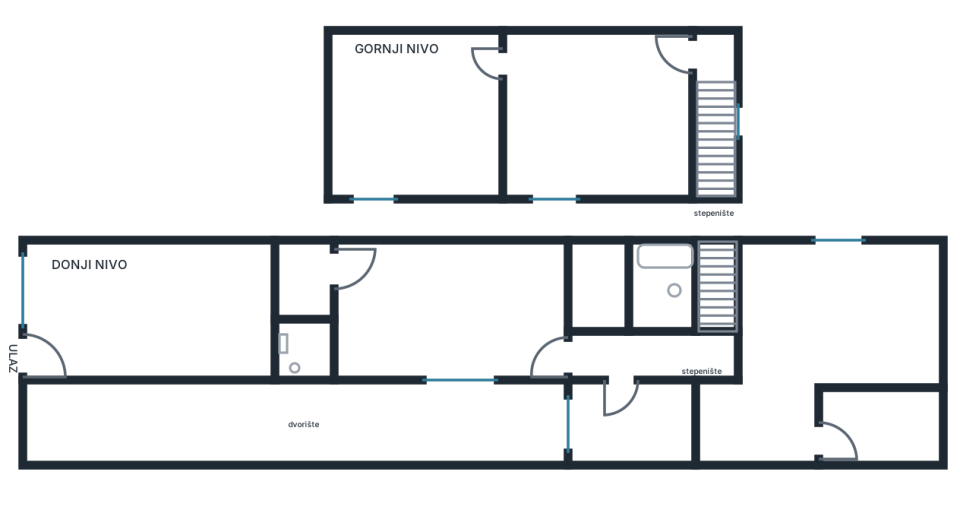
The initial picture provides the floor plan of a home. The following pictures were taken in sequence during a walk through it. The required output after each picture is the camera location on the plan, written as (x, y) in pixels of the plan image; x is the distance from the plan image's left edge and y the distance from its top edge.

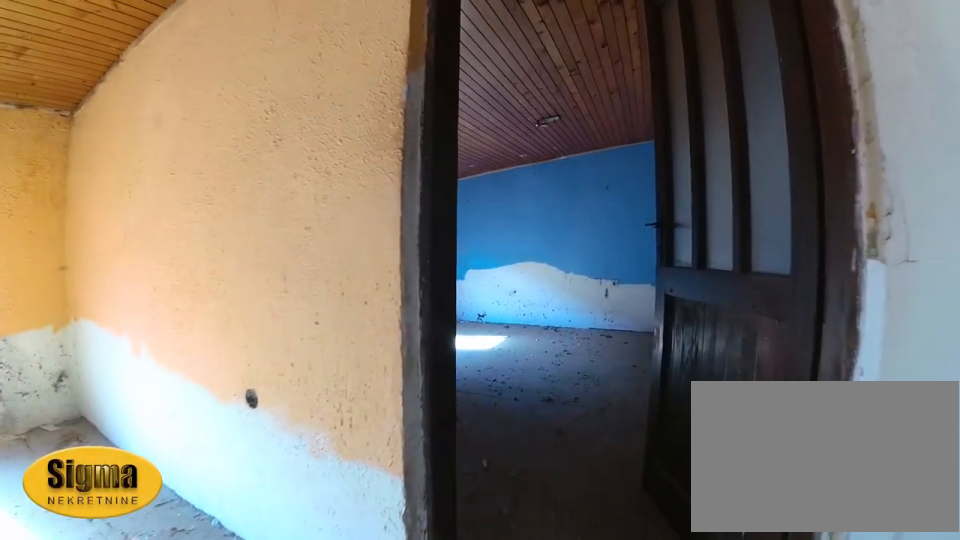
(560, 70)
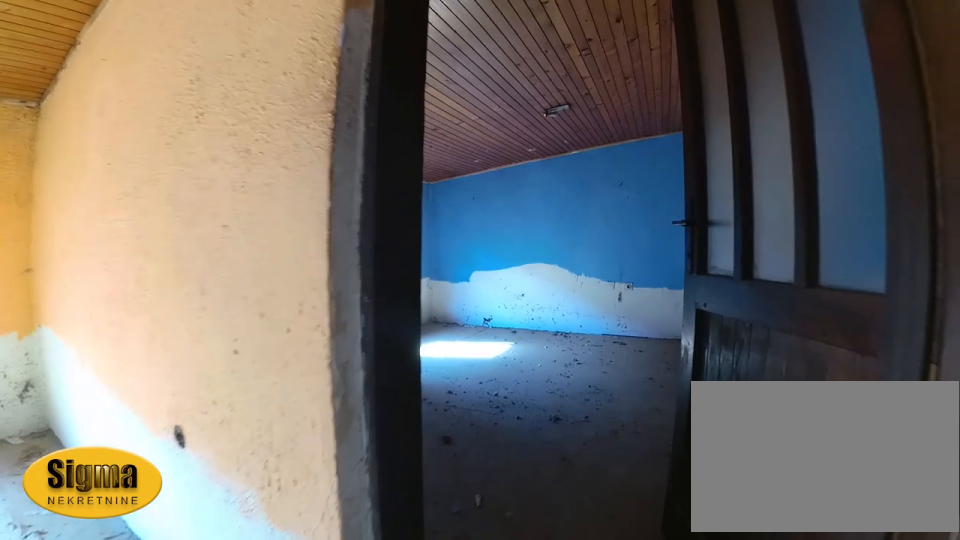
(546, 70)
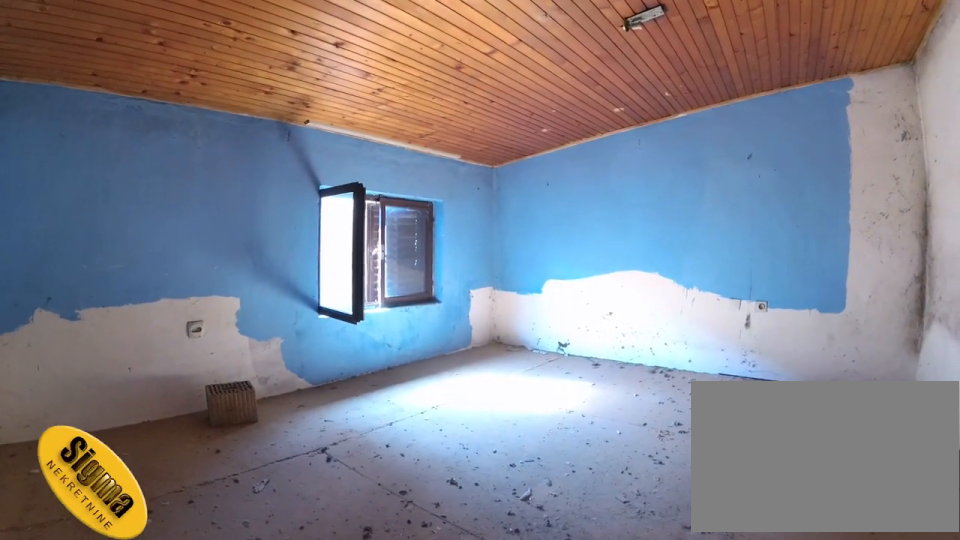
(513, 53)
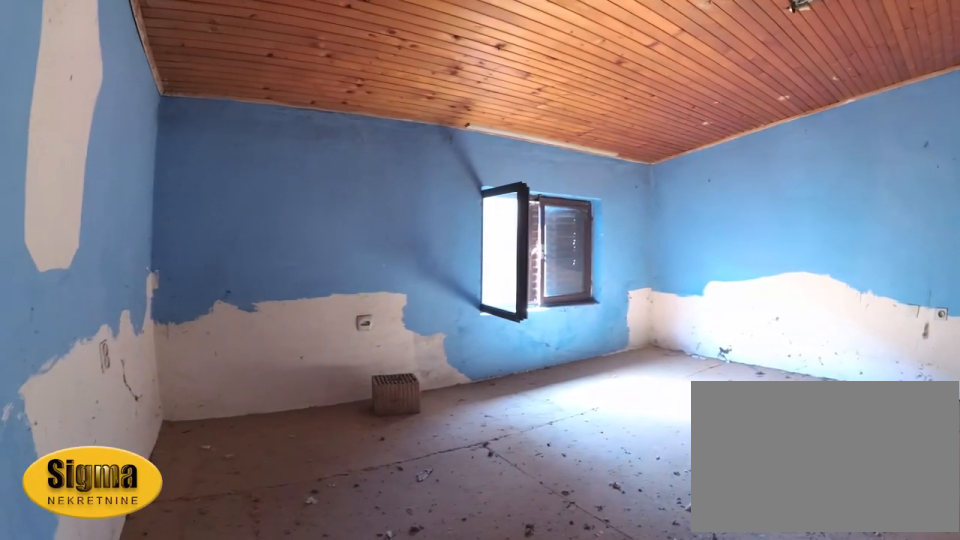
(508, 47)
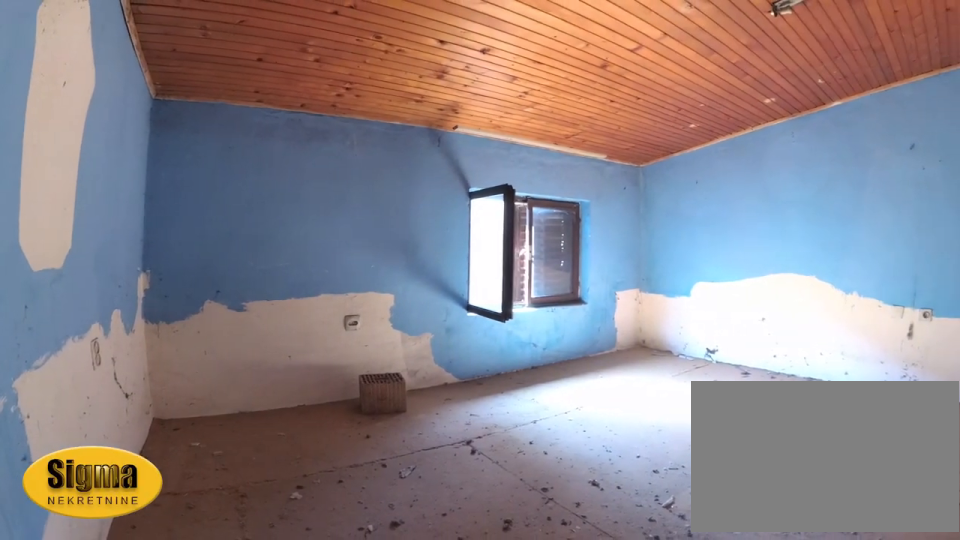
(507, 46)
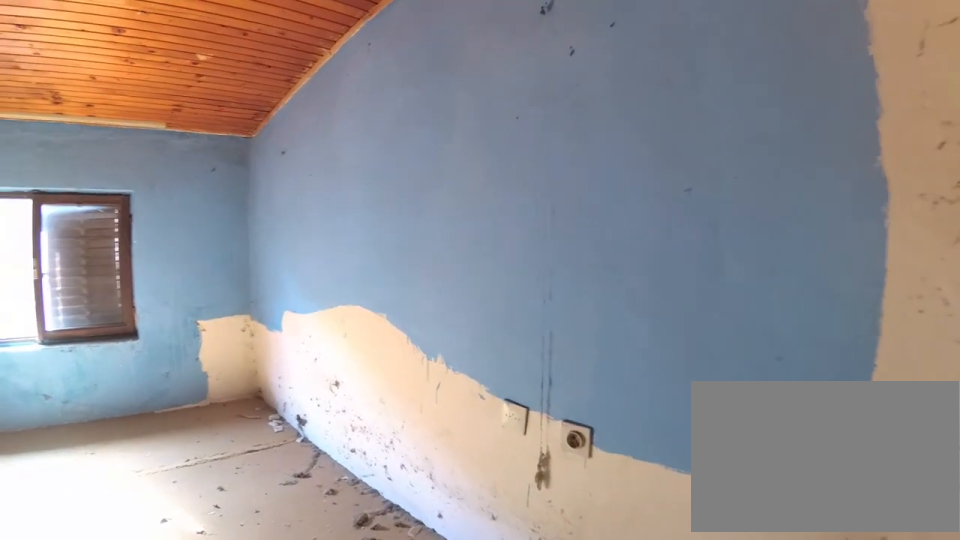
(388, 59)
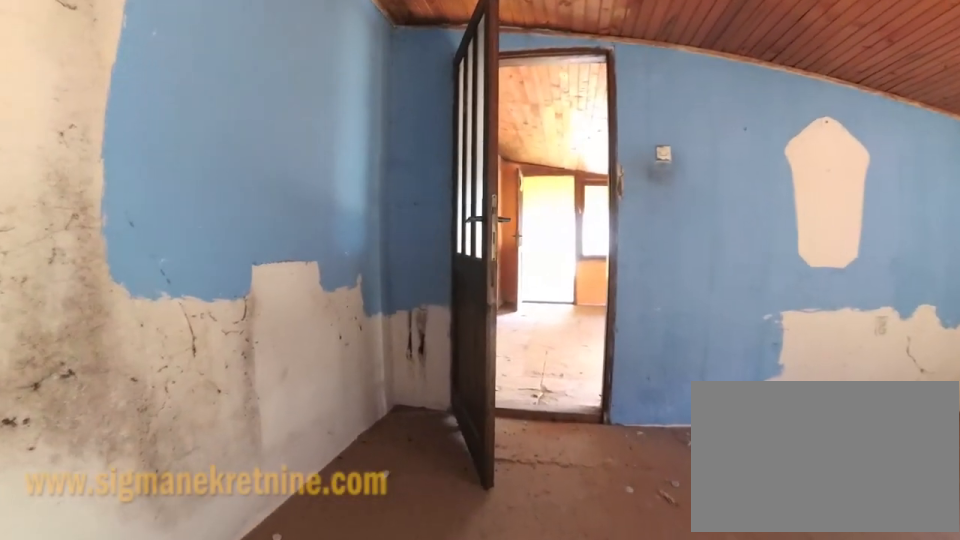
(393, 80)
